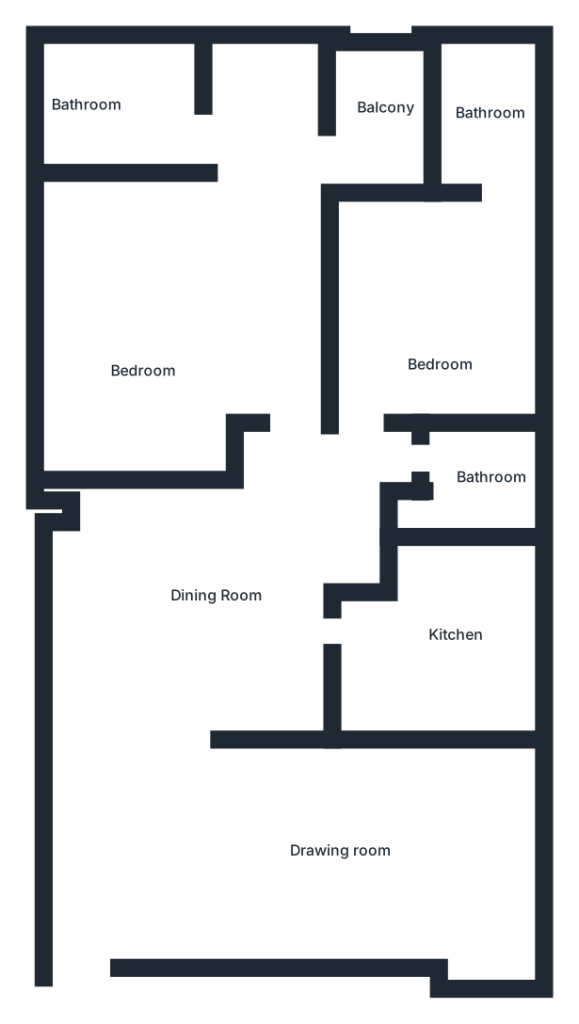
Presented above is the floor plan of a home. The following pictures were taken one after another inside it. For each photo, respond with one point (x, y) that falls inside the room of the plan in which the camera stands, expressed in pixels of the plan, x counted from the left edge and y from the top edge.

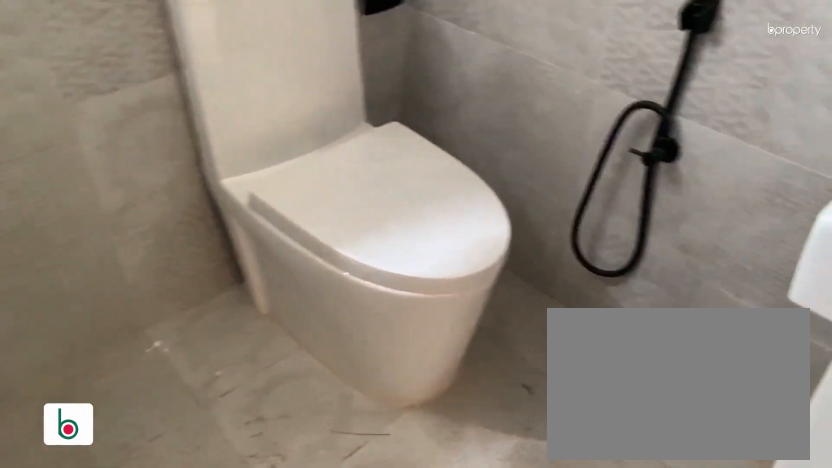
(473, 512)
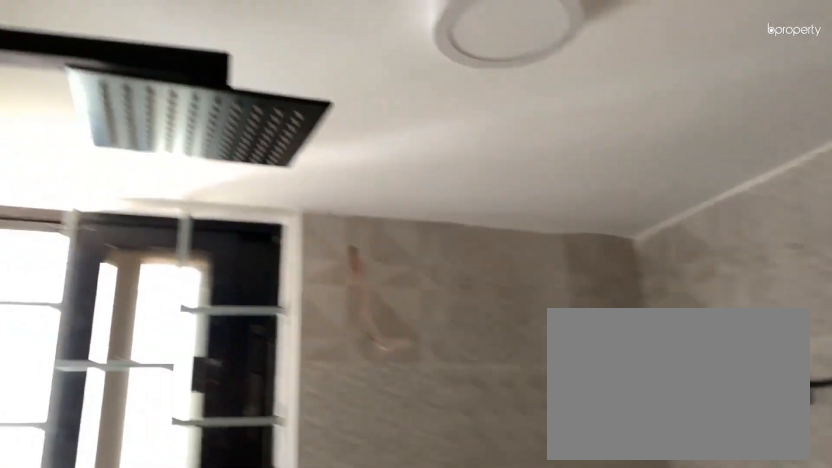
(473, 512)
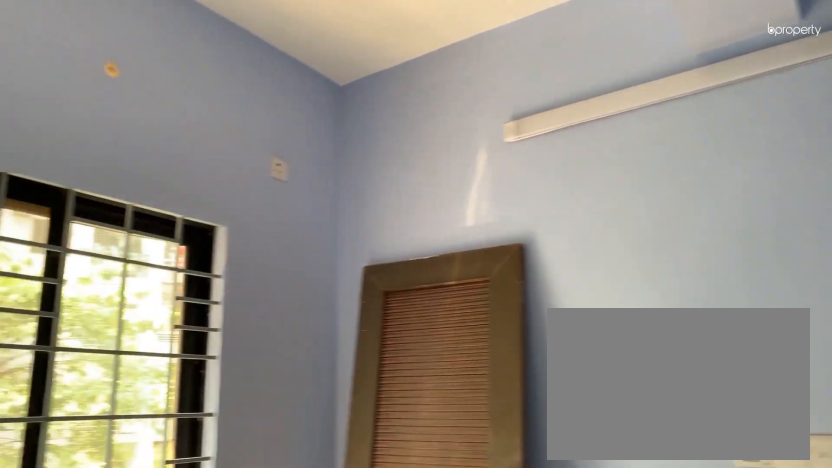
(441, 324)
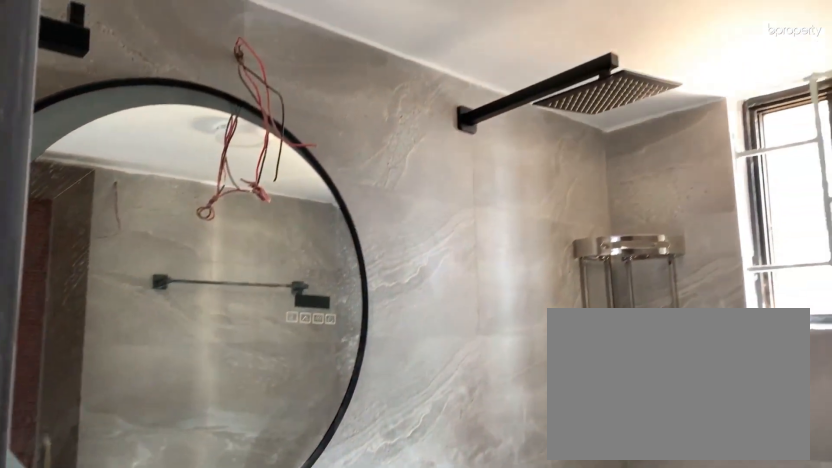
(488, 121)
